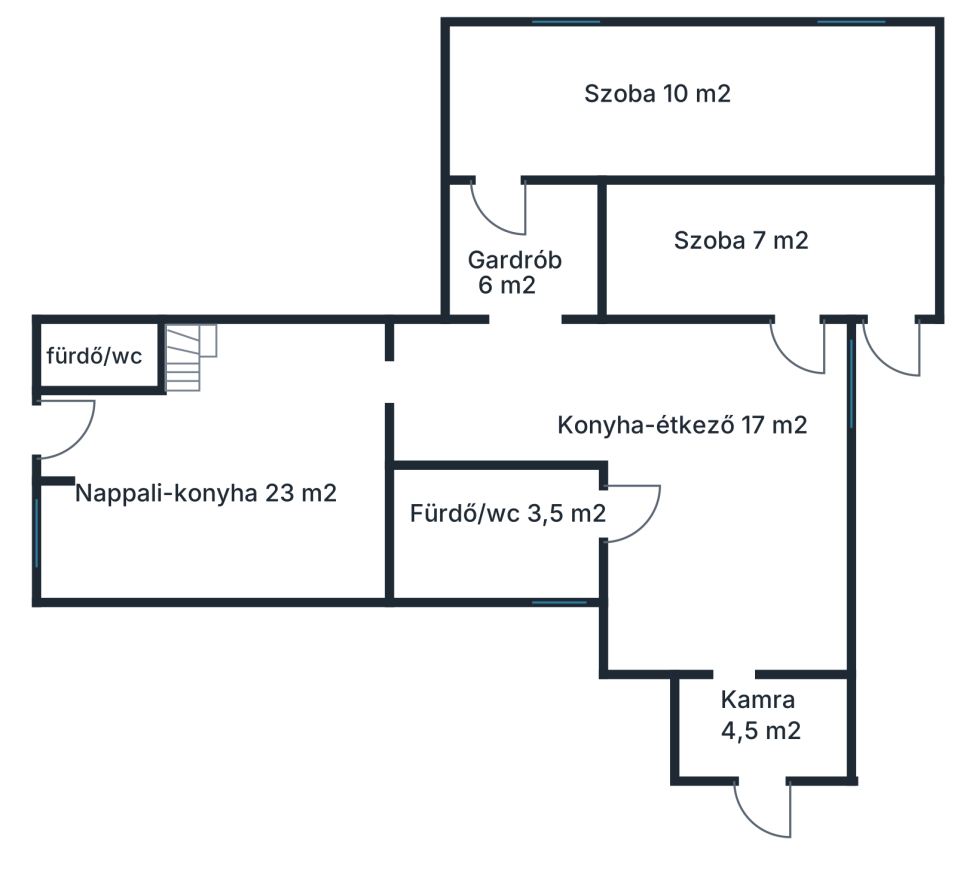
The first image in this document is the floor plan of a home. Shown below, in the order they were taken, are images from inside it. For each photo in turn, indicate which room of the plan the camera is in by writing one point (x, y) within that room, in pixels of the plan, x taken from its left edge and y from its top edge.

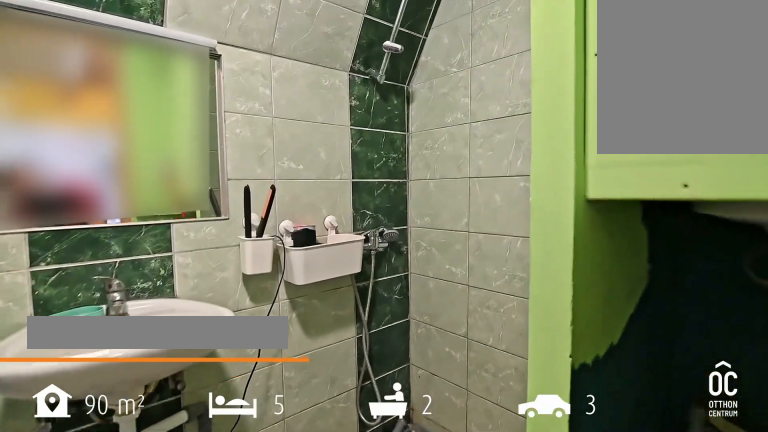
(91, 360)
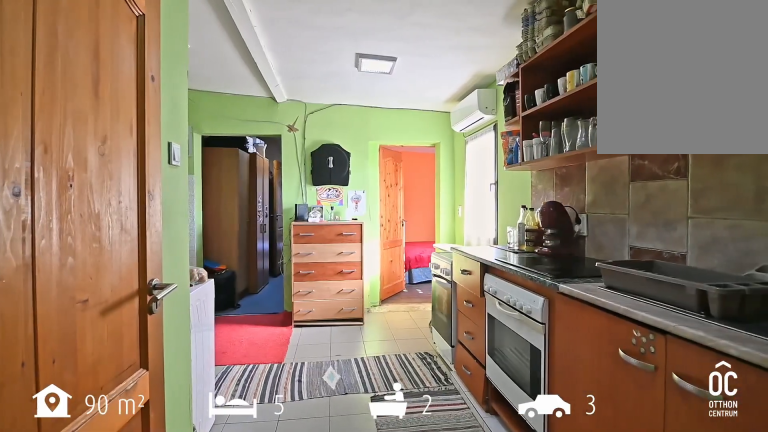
(726, 495)
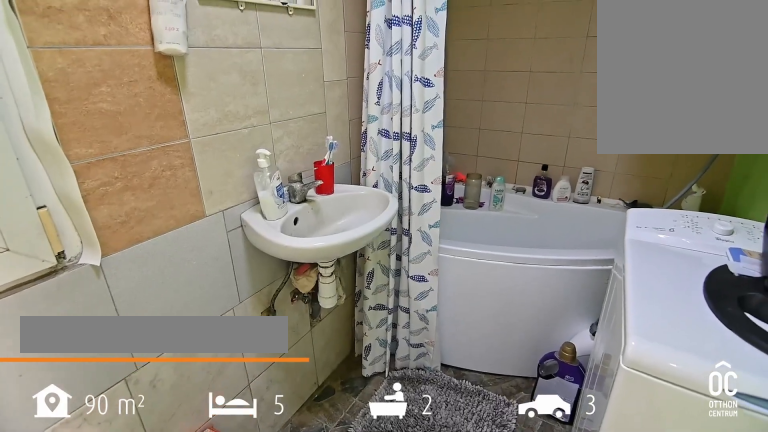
(496, 519)
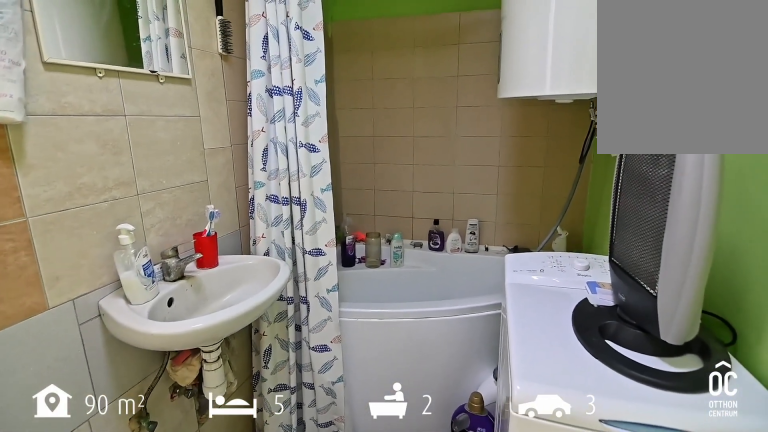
(496, 519)
